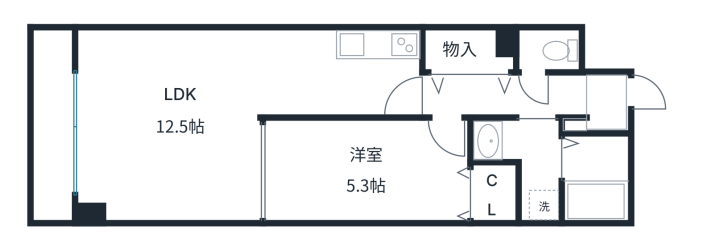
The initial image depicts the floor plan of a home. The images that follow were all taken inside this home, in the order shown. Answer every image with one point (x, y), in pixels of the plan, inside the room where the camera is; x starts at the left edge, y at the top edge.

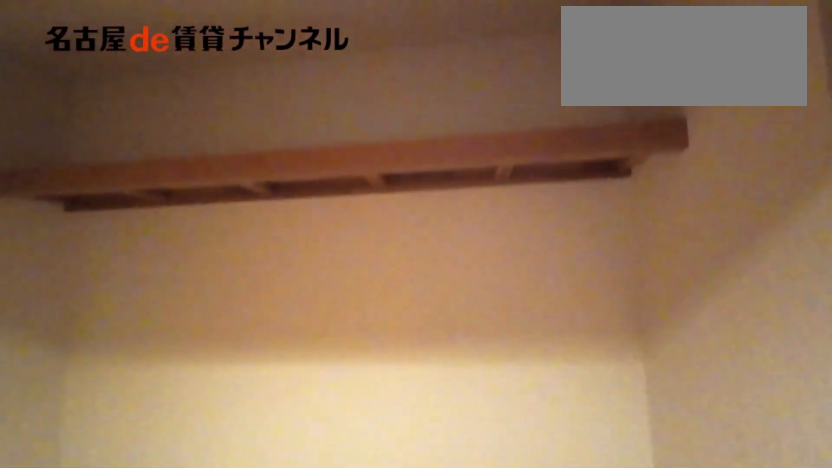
(465, 51)
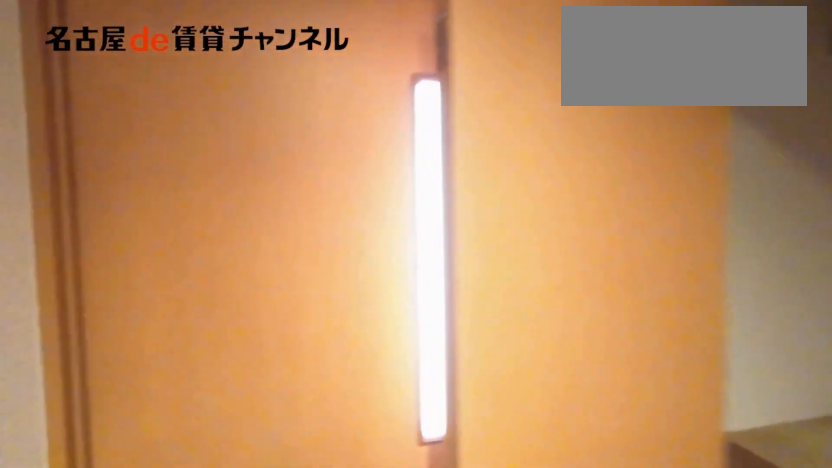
(507, 95)
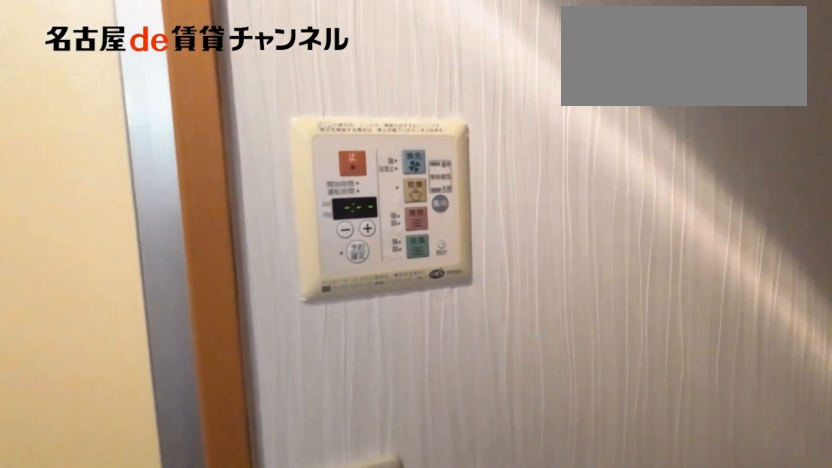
(525, 162)
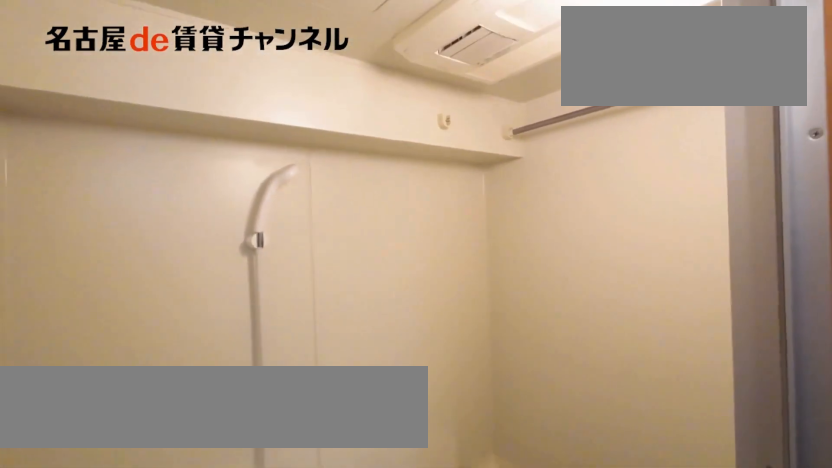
(595, 178)
